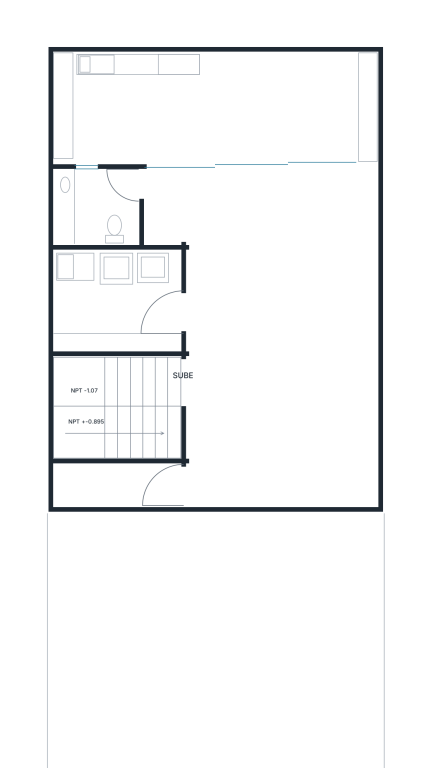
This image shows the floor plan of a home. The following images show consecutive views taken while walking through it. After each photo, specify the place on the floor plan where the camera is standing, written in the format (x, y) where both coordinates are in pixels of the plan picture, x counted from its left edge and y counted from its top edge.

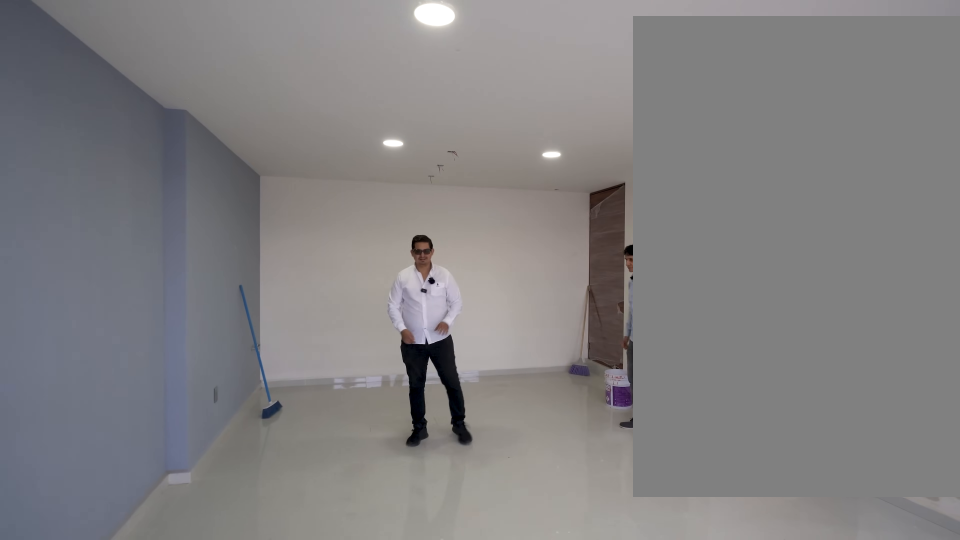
(330, 191)
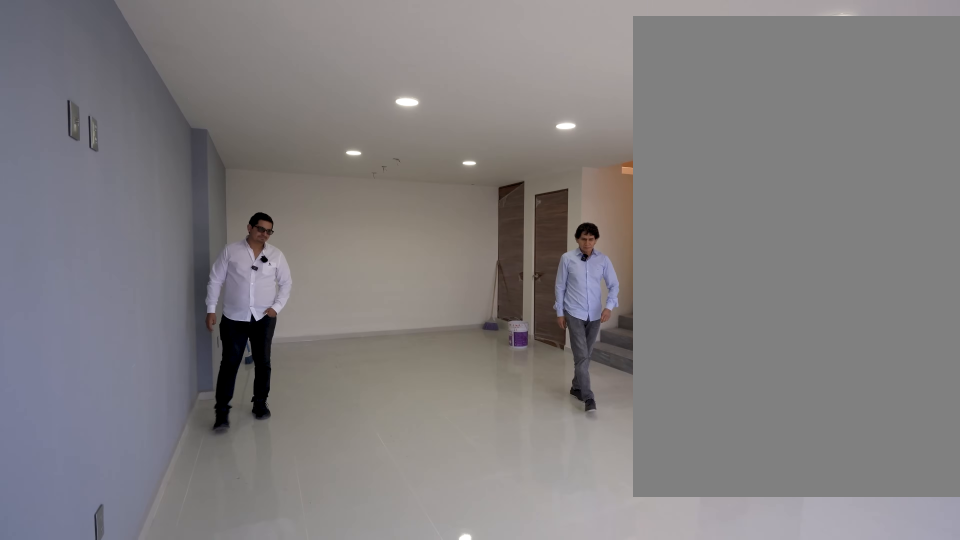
(330, 191)
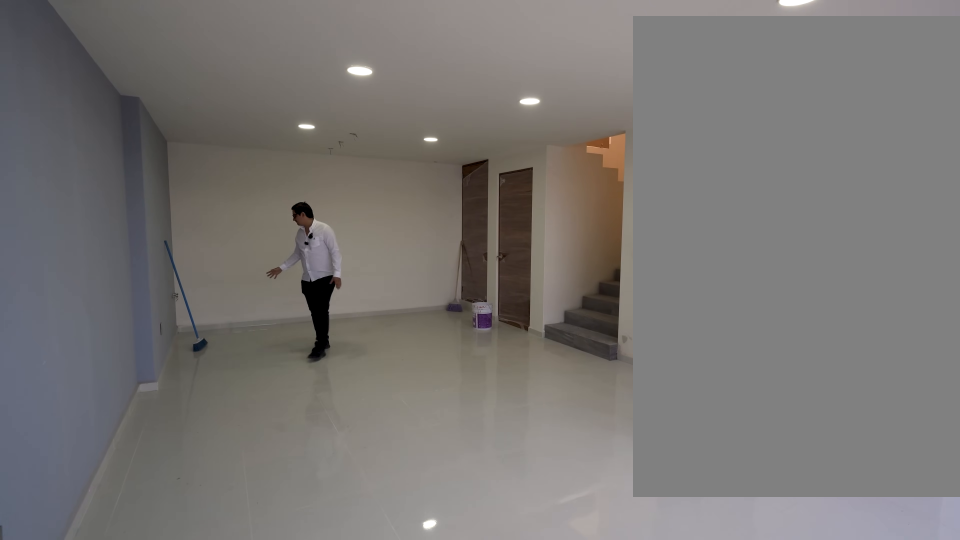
(330, 191)
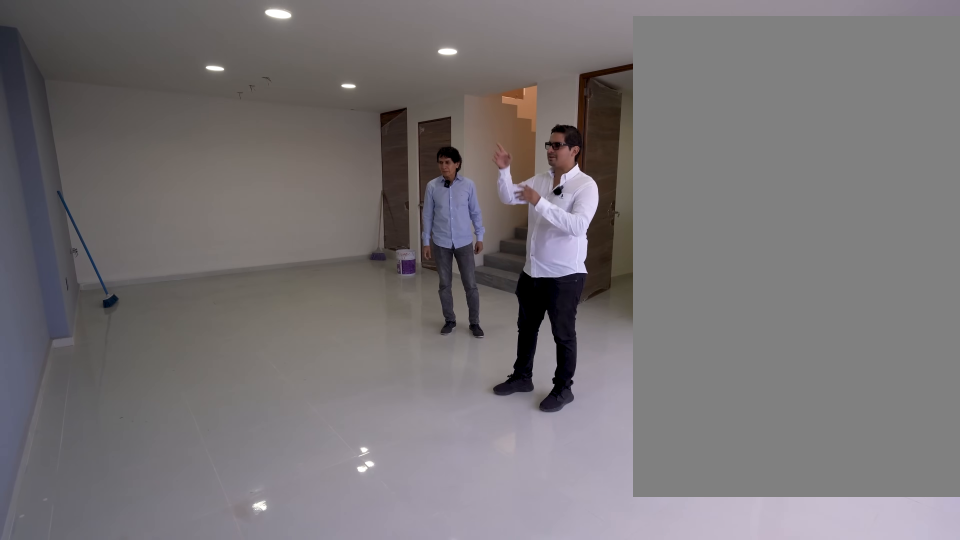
(281, 250)
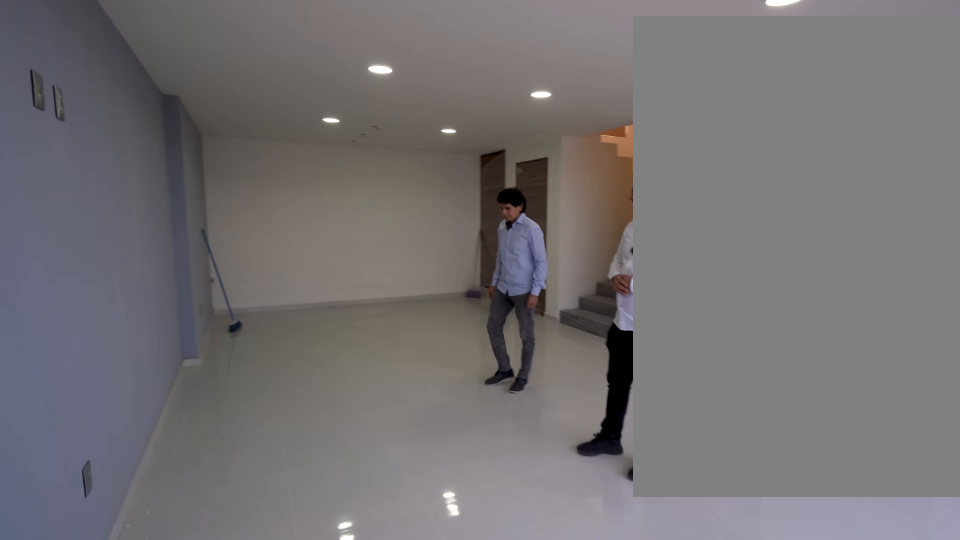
(278, 255)
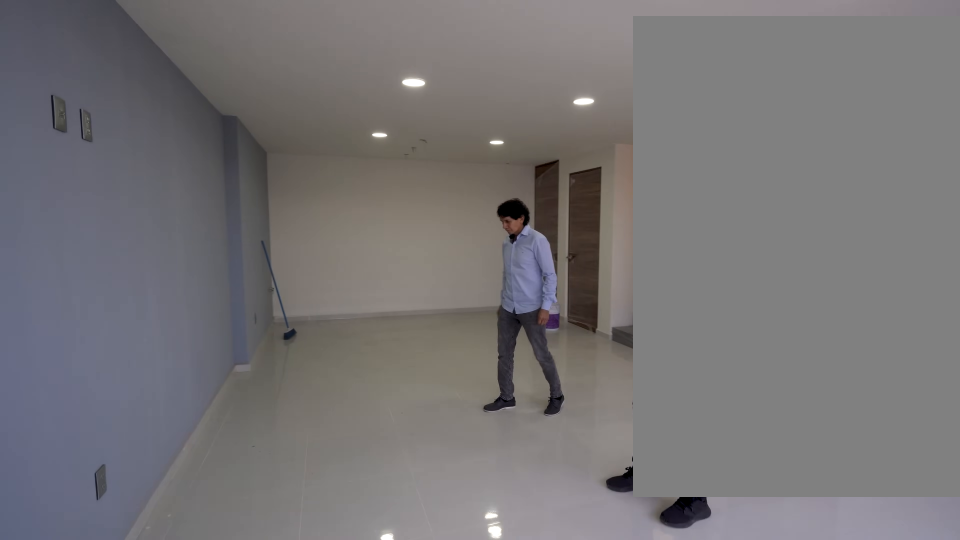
(268, 256)
